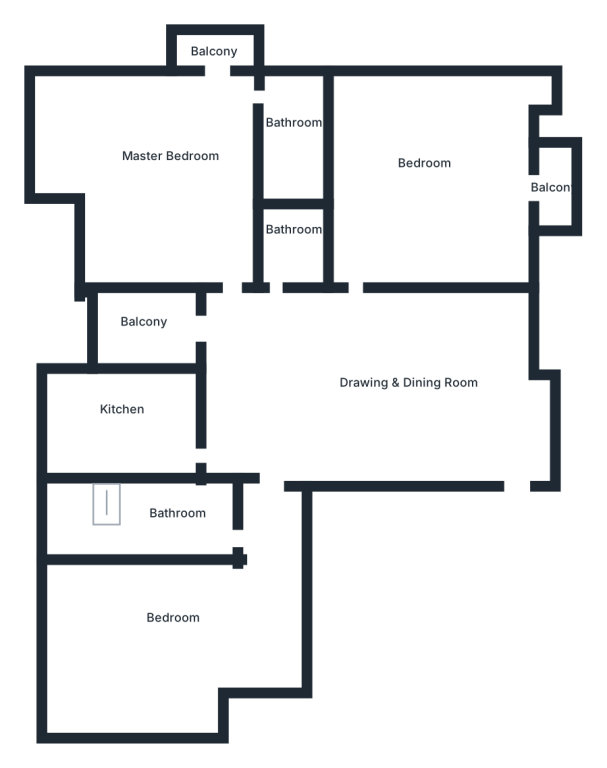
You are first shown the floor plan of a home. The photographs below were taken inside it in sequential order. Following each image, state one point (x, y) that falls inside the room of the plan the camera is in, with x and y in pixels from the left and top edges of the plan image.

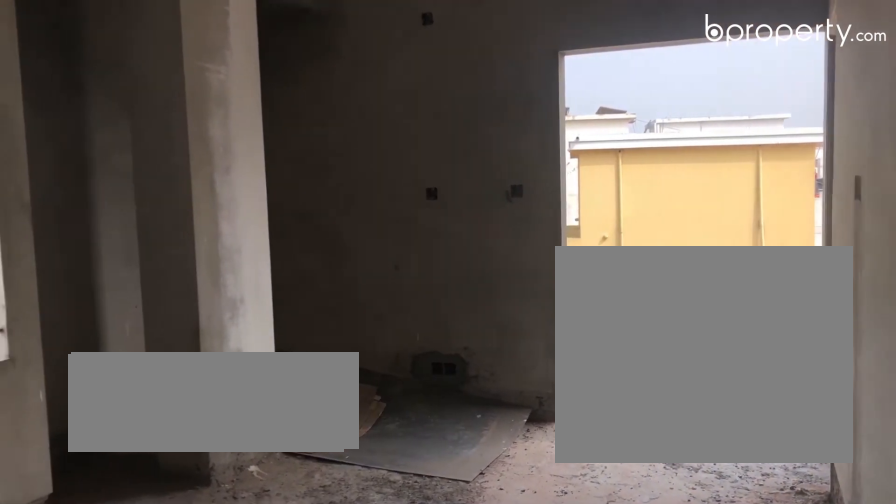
(163, 187)
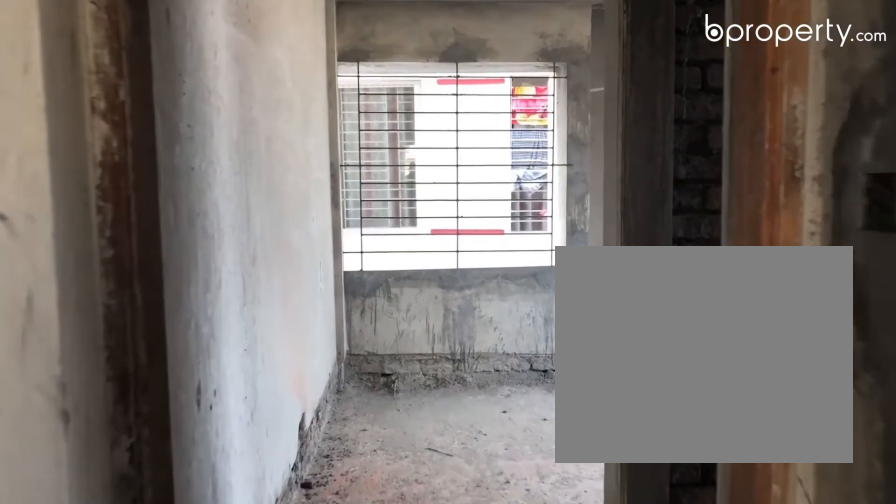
(273, 499)
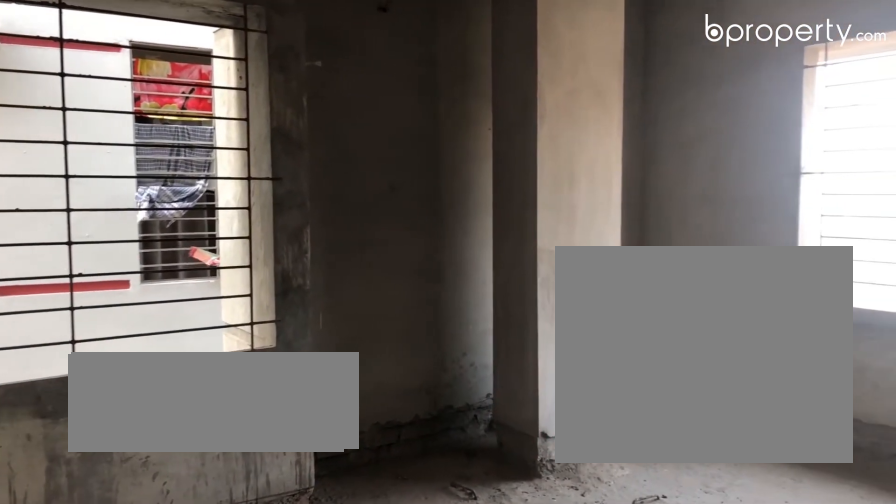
(184, 624)
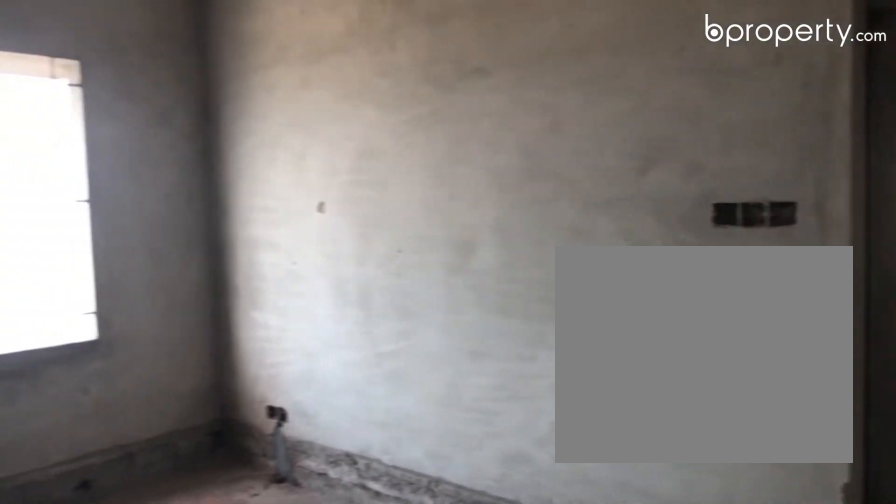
(183, 624)
